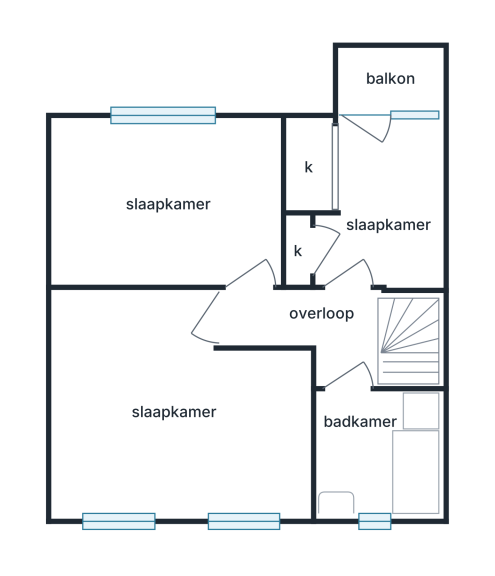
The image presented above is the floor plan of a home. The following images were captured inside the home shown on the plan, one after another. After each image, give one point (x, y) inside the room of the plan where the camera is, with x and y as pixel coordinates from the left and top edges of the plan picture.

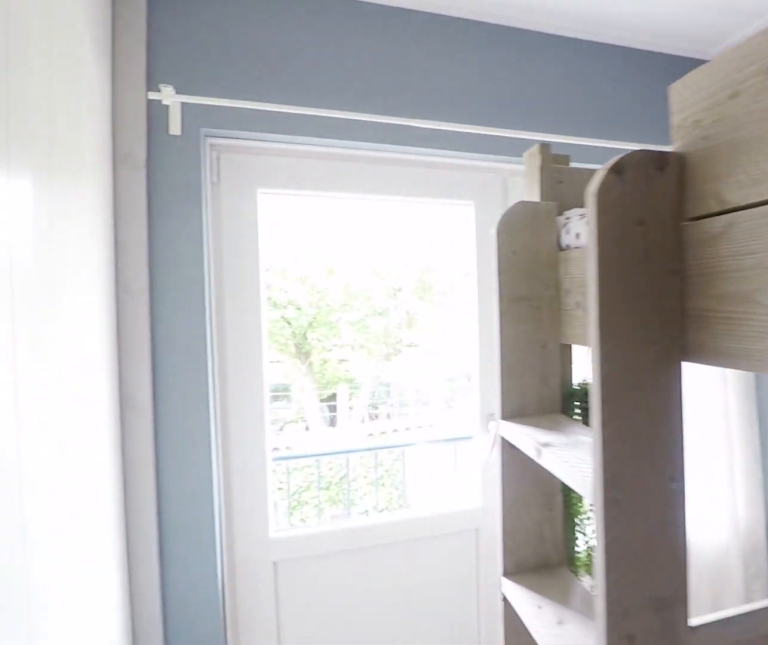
(383, 209)
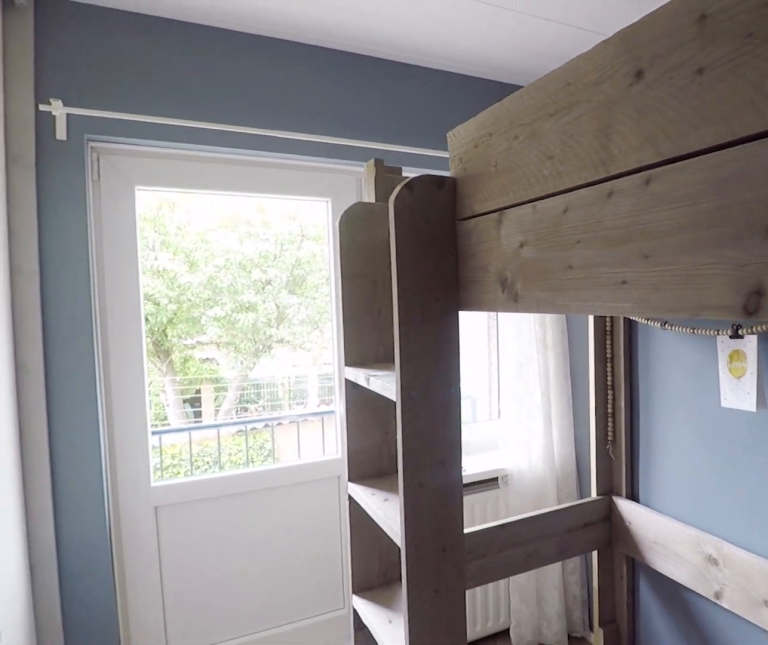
(383, 209)
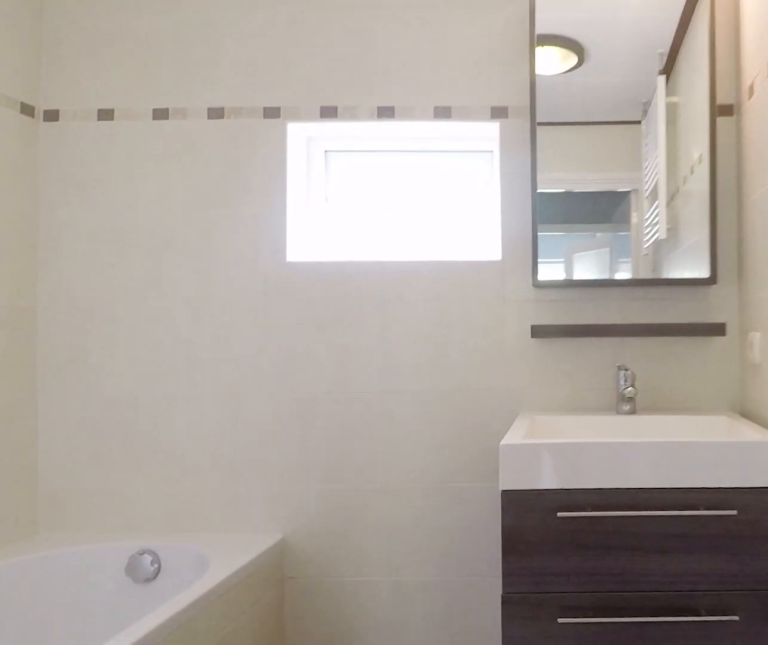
(377, 452)
